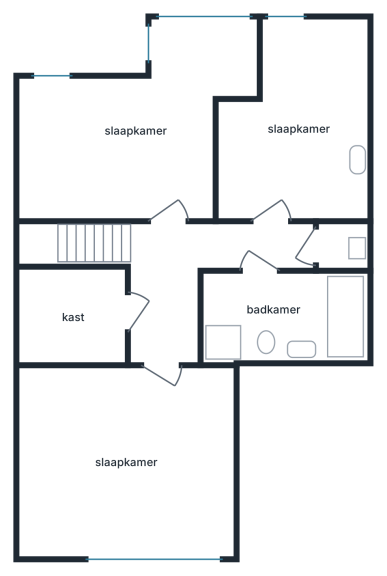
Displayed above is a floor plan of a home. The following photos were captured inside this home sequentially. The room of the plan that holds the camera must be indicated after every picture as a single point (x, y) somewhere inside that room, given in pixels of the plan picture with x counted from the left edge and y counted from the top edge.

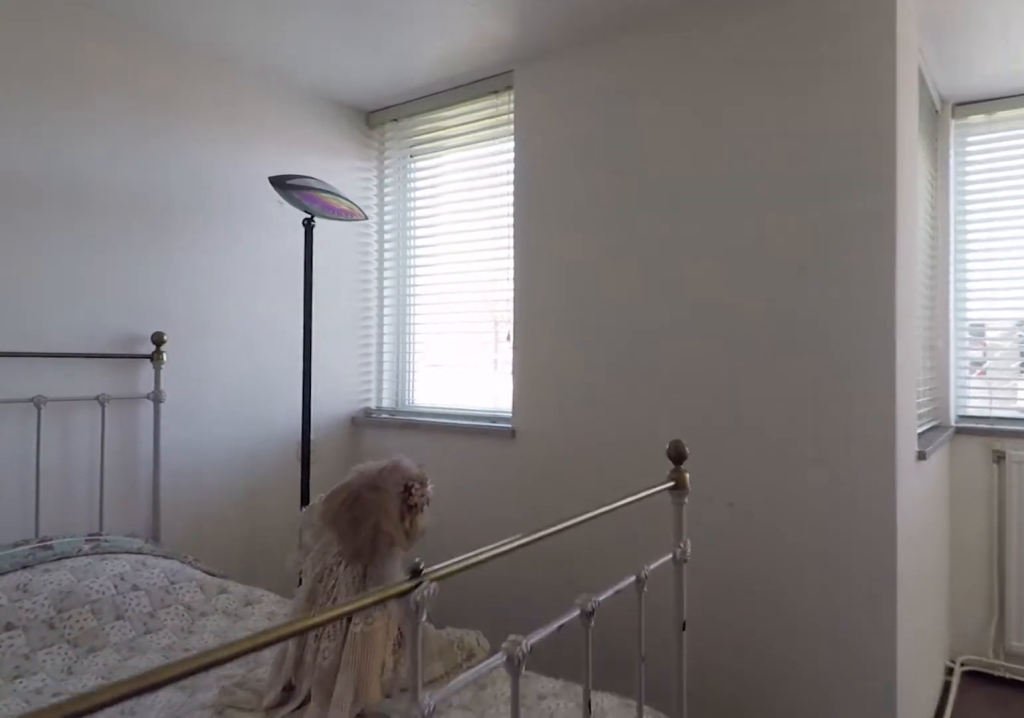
(77, 152)
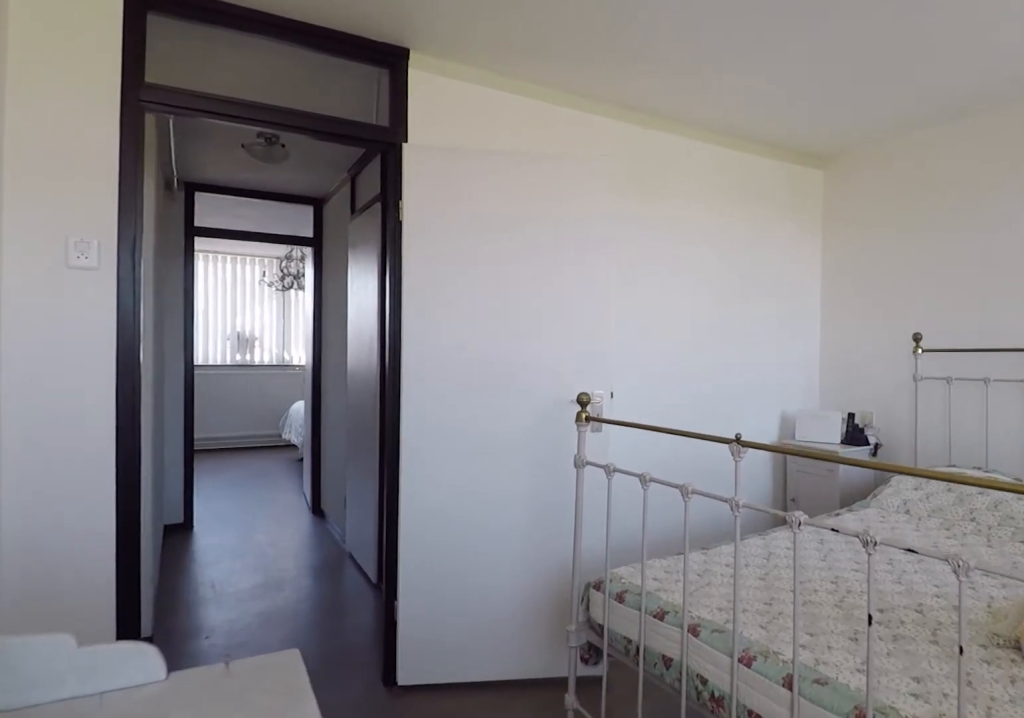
(77, 152)
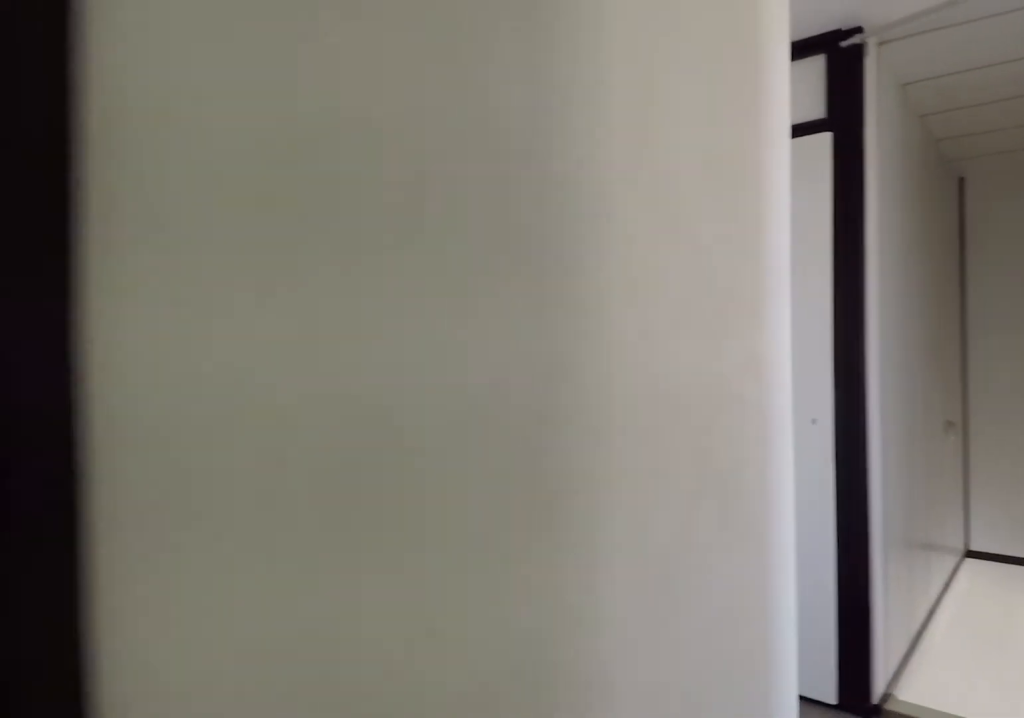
(163, 335)
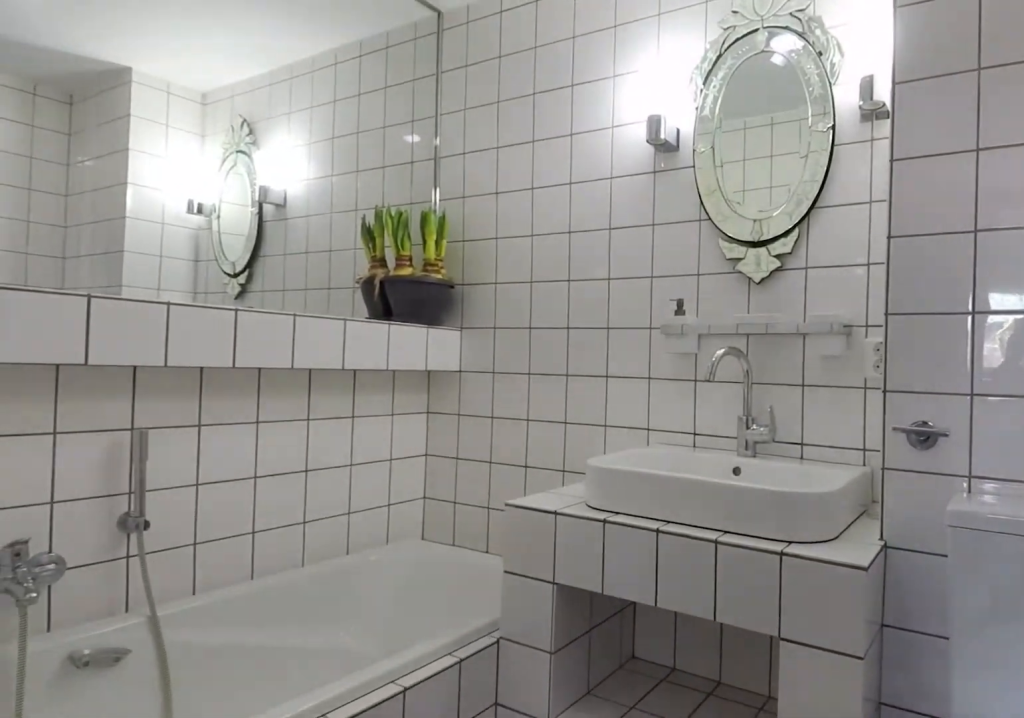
(308, 315)
